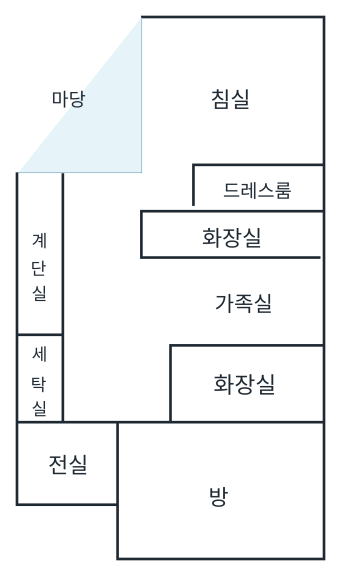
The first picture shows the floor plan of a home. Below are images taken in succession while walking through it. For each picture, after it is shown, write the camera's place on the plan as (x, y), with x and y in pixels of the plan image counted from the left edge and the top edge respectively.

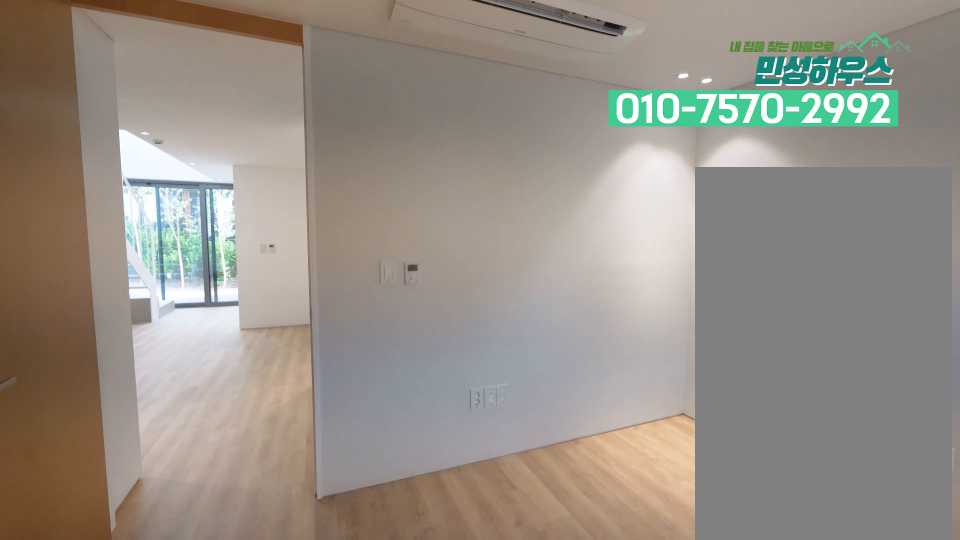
(183, 541)
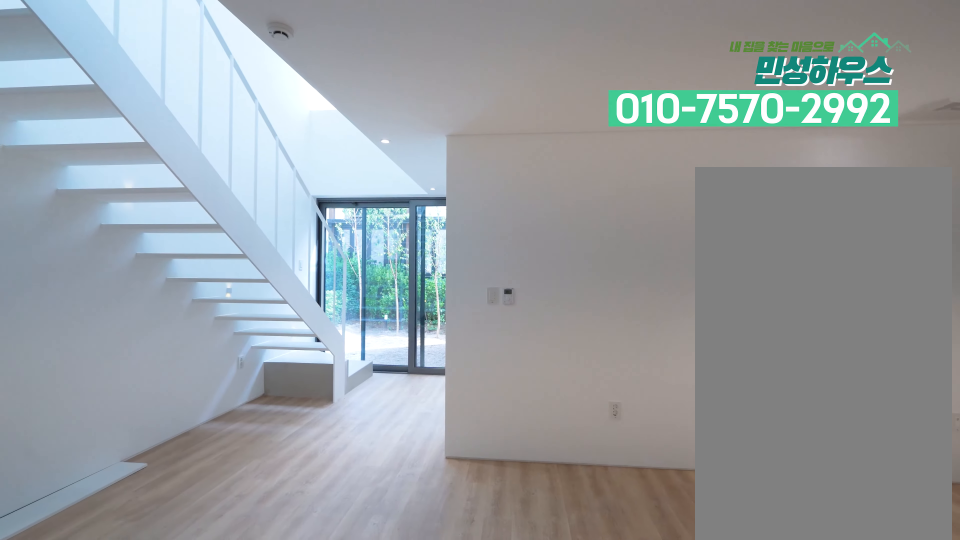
(120, 398)
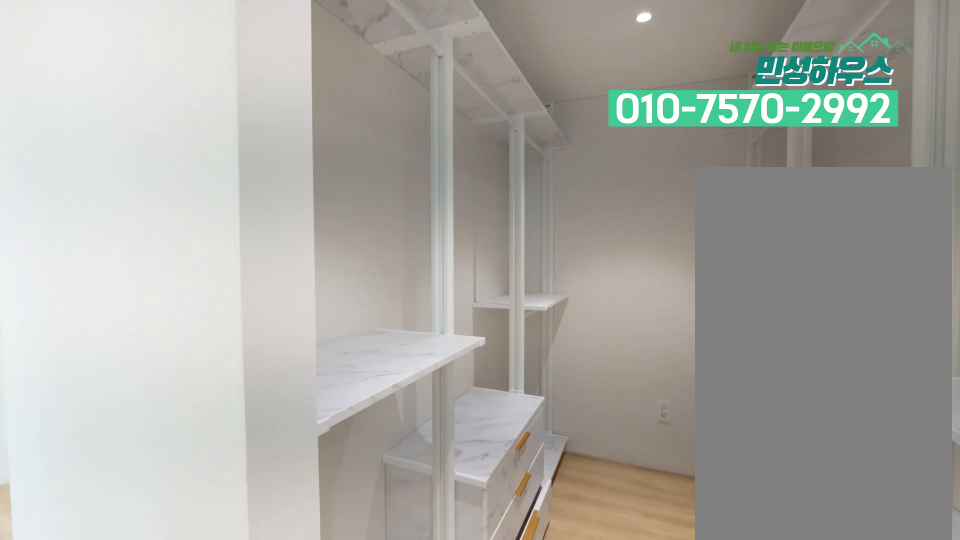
(174, 198)
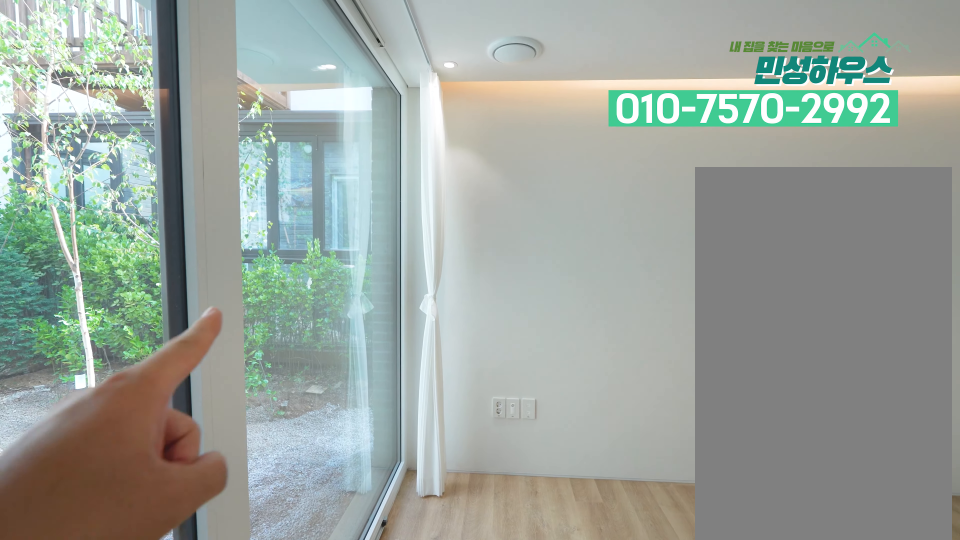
(174, 156)
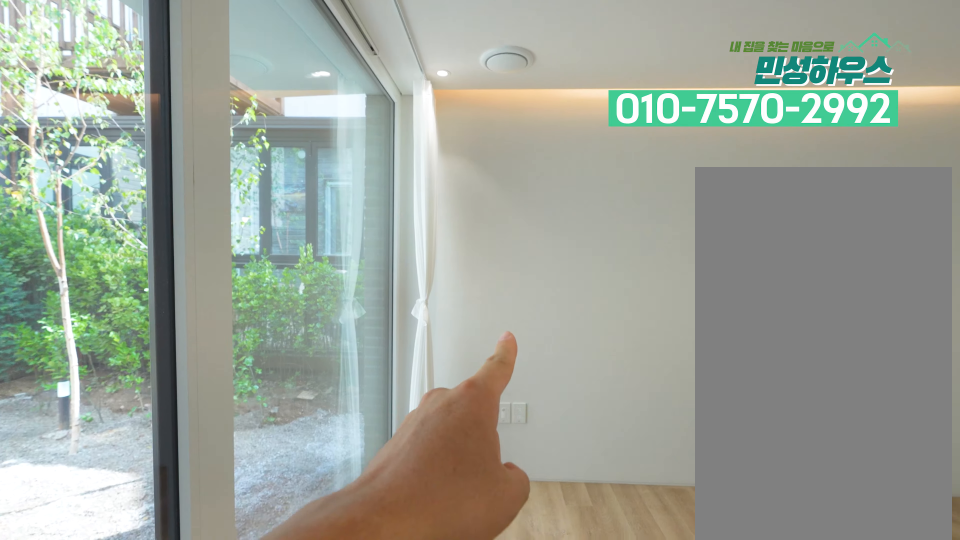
(174, 156)
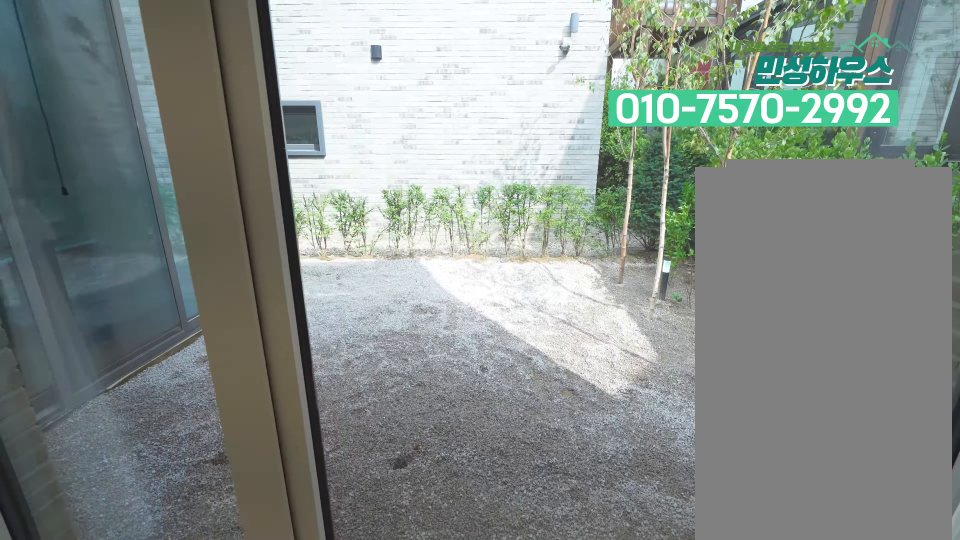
(169, 67)
